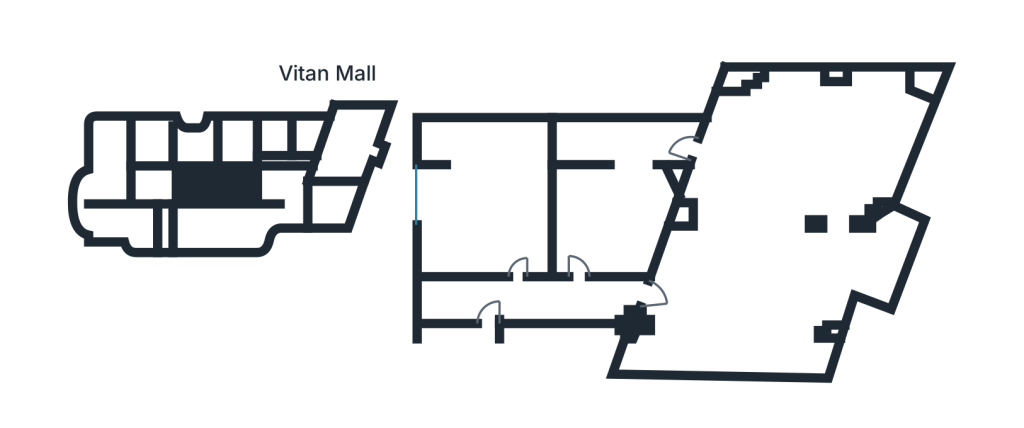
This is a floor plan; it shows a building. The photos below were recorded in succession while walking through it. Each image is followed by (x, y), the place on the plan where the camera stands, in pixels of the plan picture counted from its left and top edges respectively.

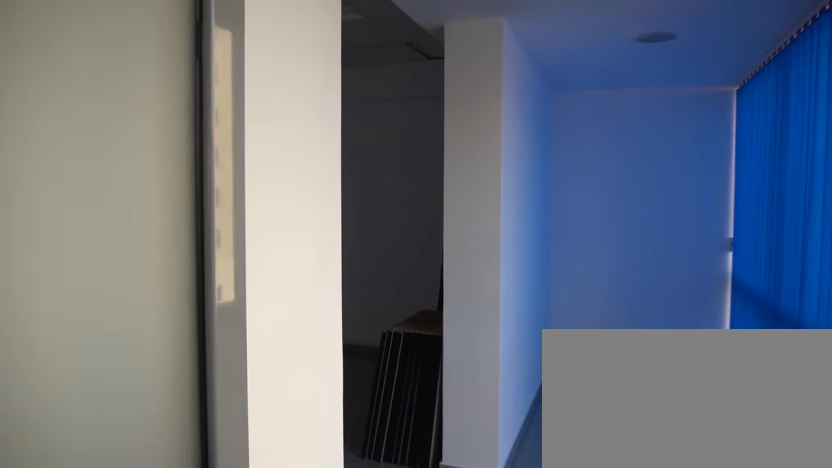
(639, 144)
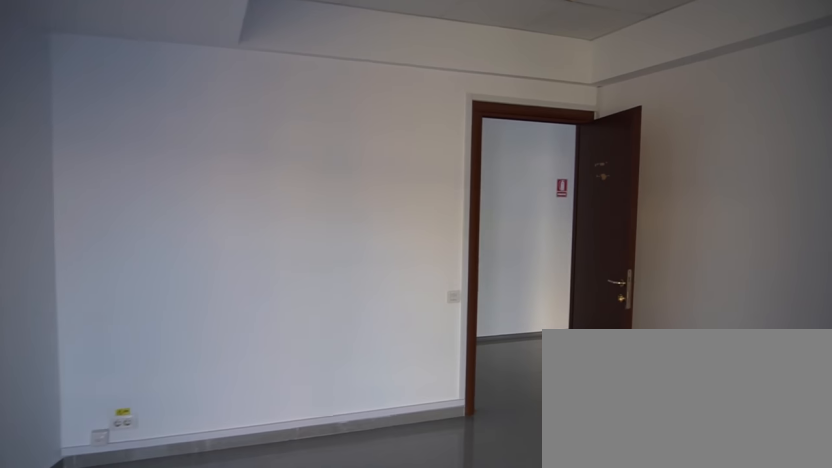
(632, 202)
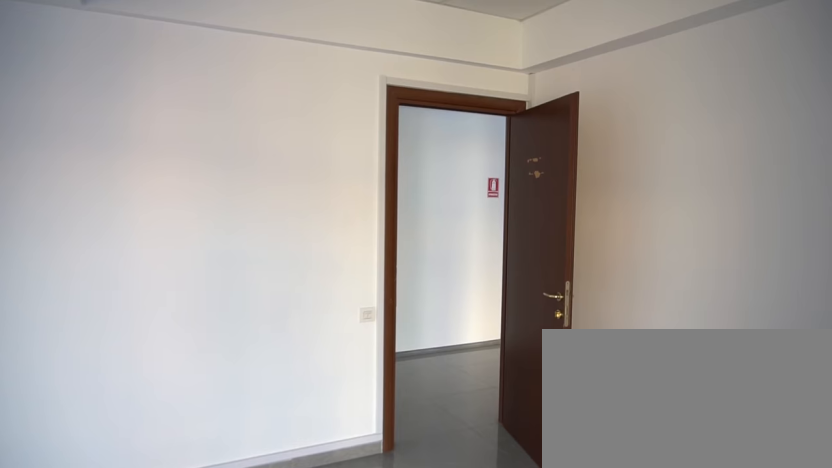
(585, 268)
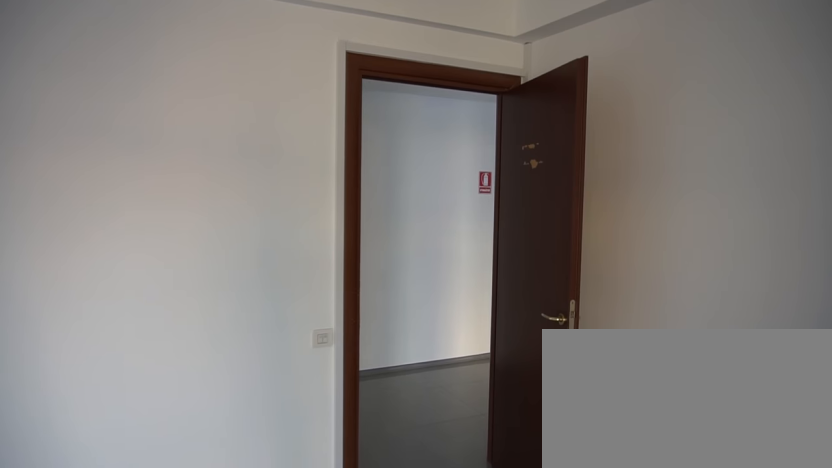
(580, 278)
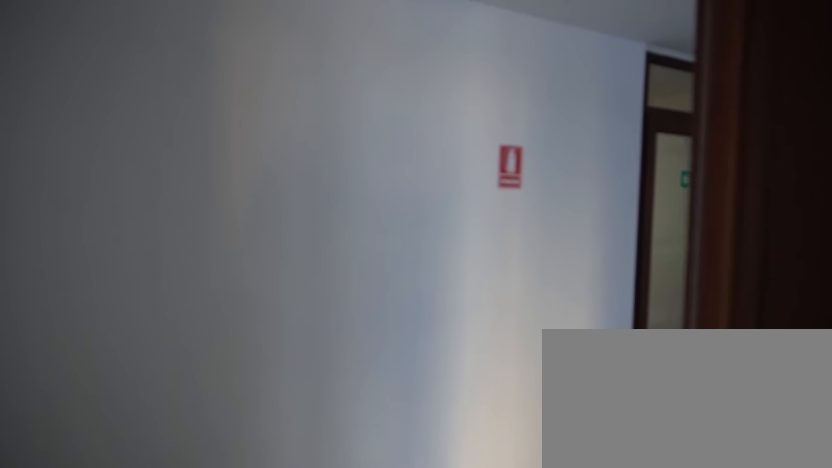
(576, 288)
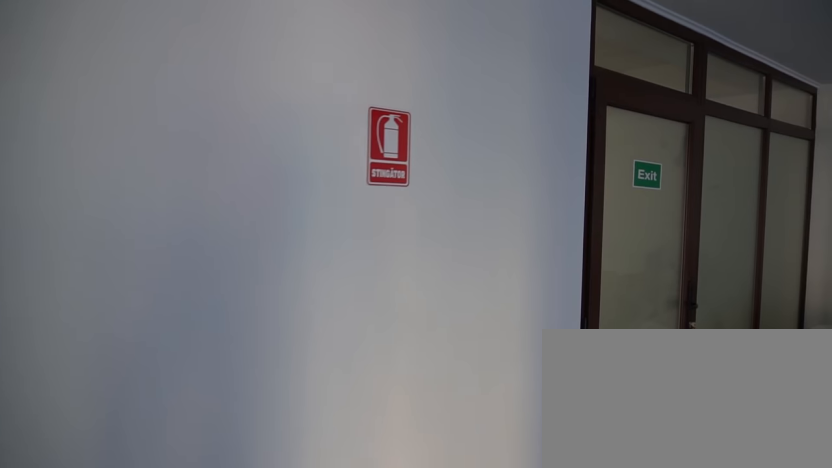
(560, 308)
